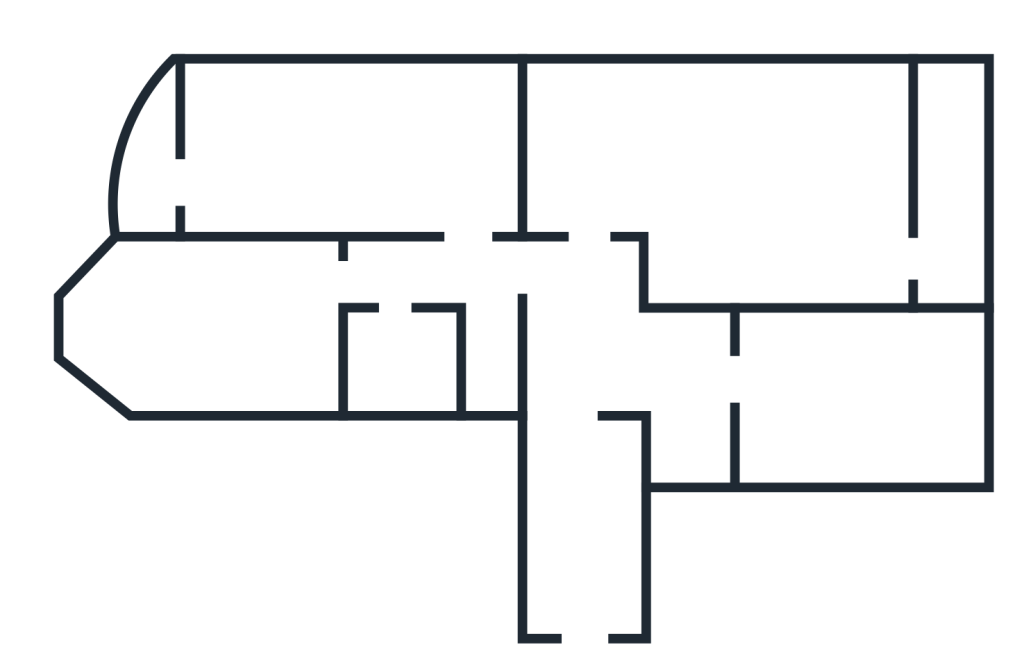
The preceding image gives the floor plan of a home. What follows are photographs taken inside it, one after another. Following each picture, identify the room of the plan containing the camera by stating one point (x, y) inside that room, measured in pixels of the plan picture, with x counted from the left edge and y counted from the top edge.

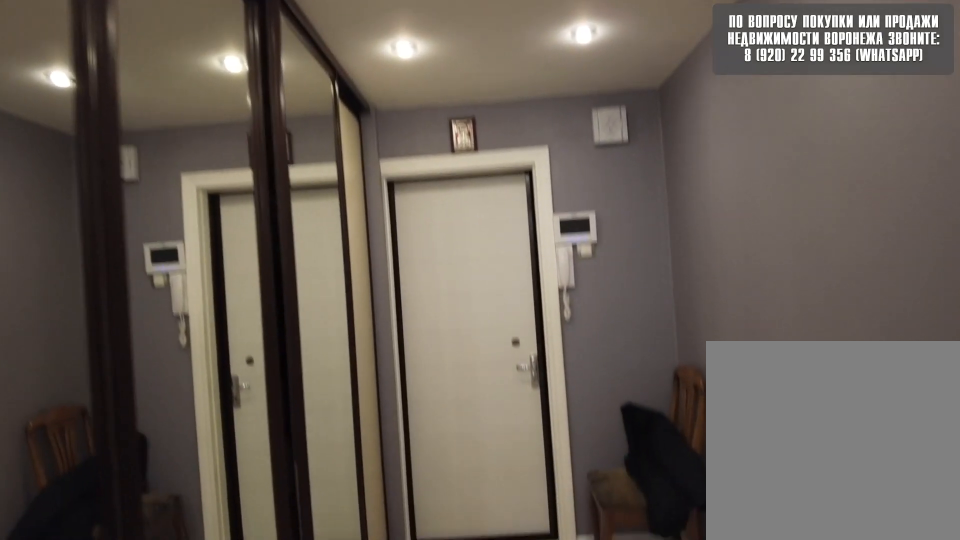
(591, 607)
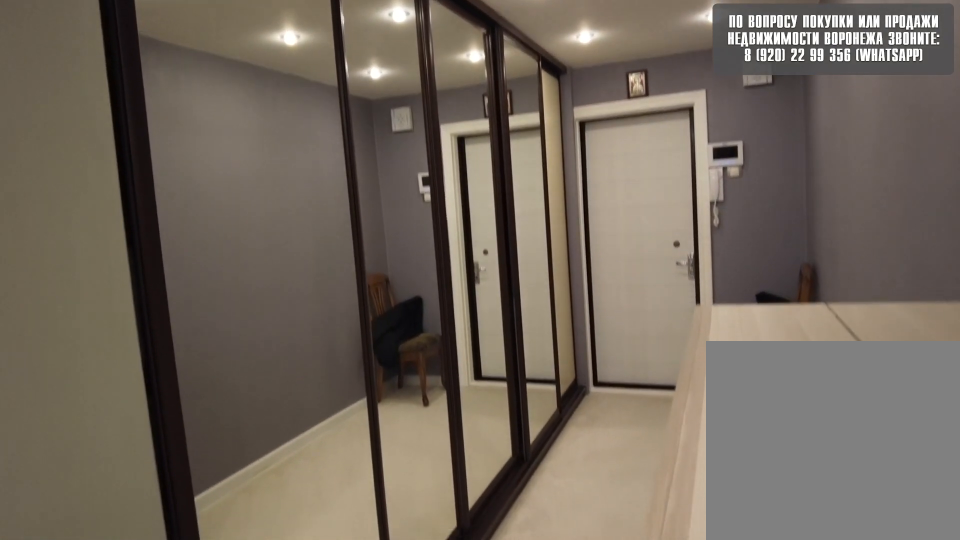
(590, 374)
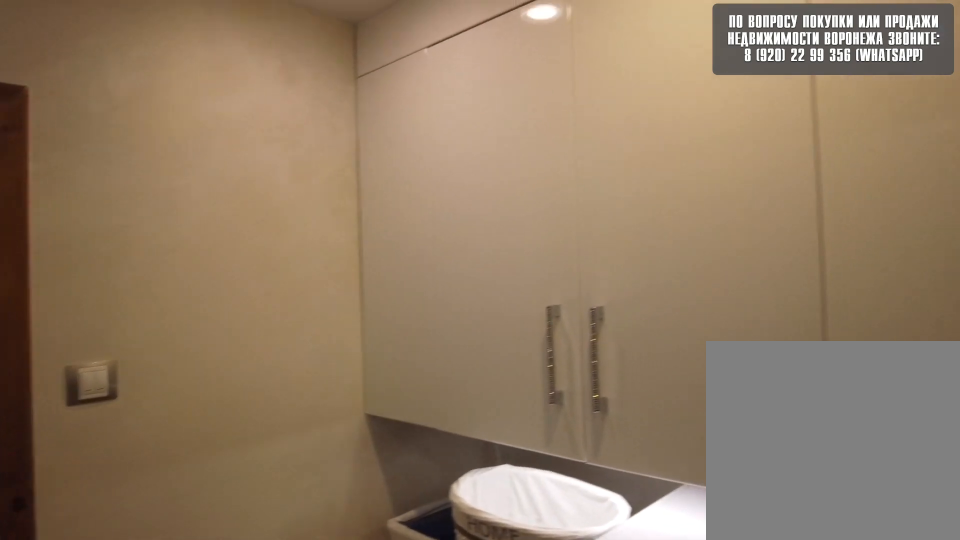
(700, 382)
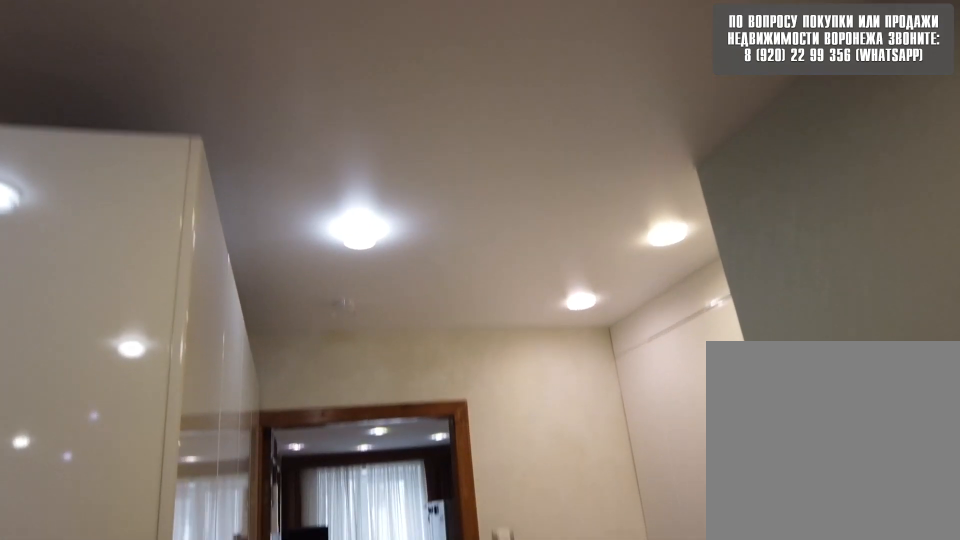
(700, 382)
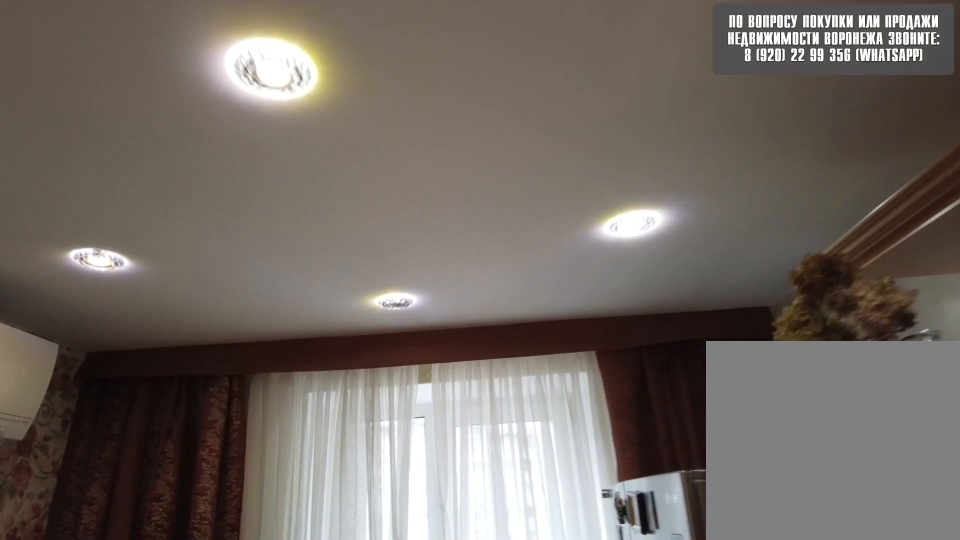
(819, 399)
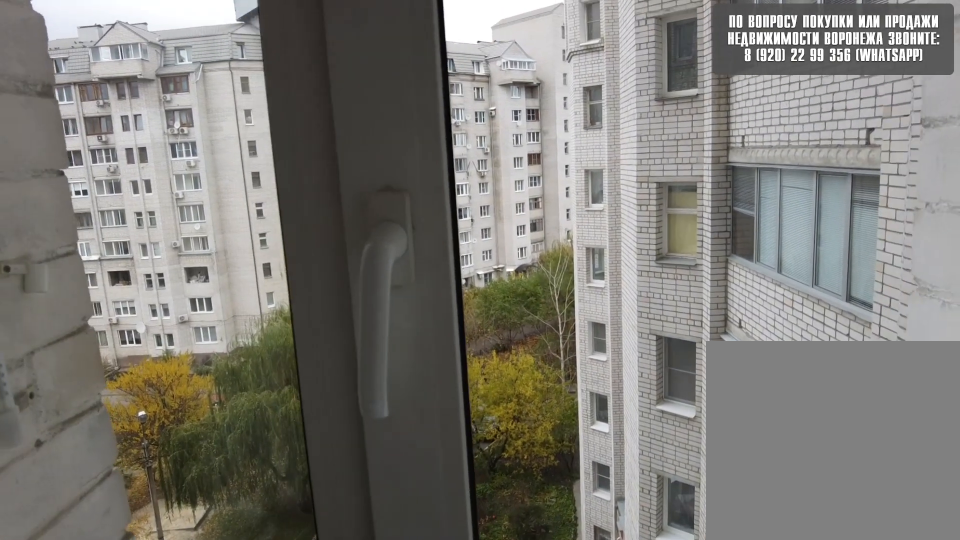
(819, 399)
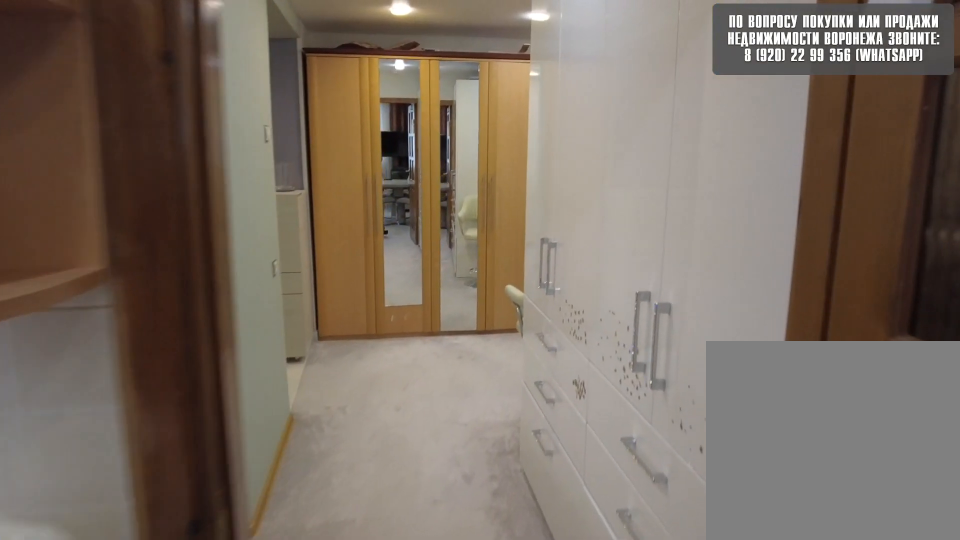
(706, 399)
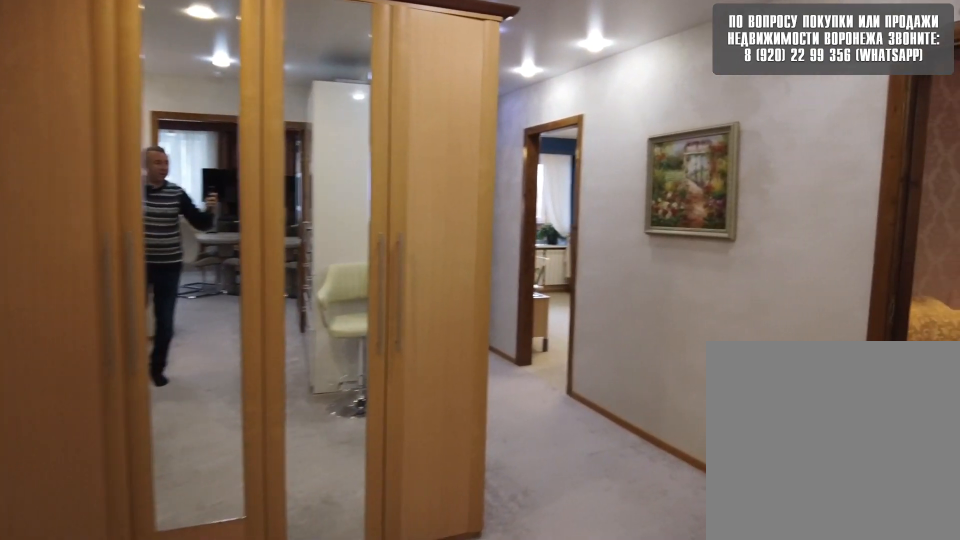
(602, 366)
